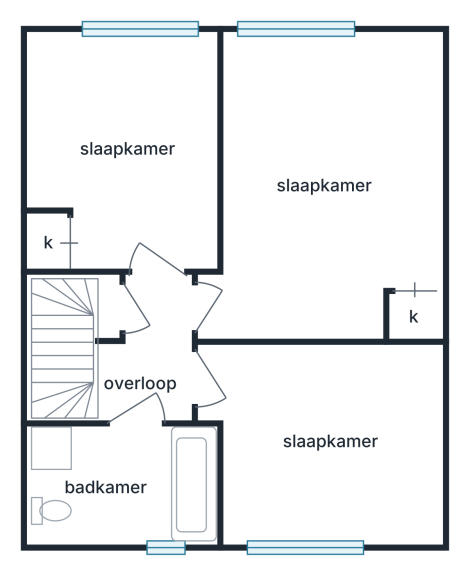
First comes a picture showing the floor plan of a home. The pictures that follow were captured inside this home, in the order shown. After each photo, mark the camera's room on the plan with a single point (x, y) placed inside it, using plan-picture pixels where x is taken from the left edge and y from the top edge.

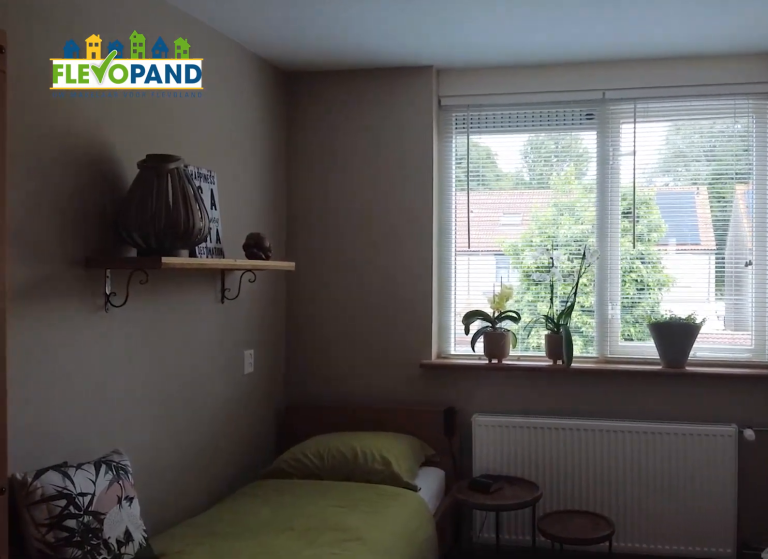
(122, 104)
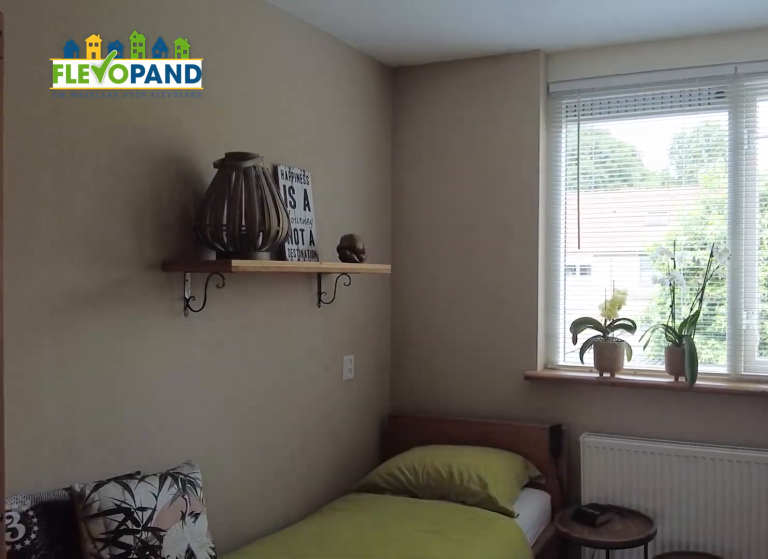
(122, 104)
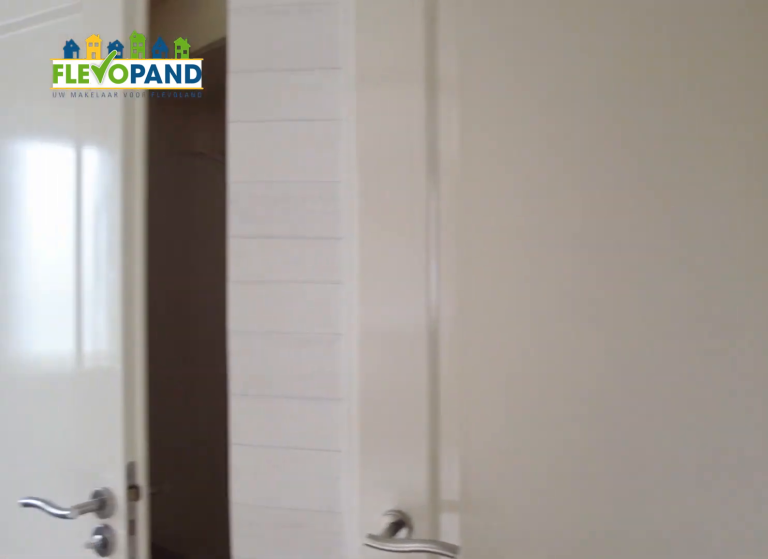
(150, 356)
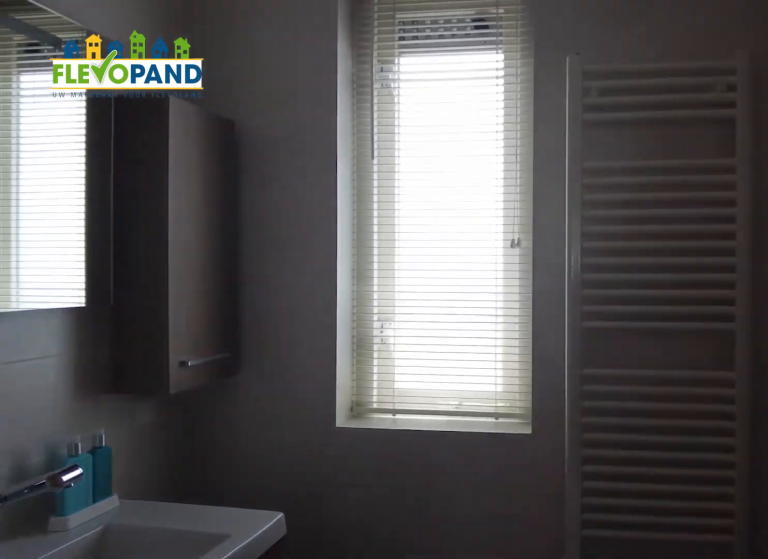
(192, 483)
